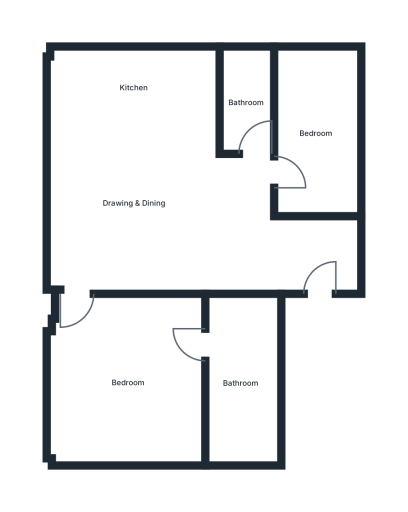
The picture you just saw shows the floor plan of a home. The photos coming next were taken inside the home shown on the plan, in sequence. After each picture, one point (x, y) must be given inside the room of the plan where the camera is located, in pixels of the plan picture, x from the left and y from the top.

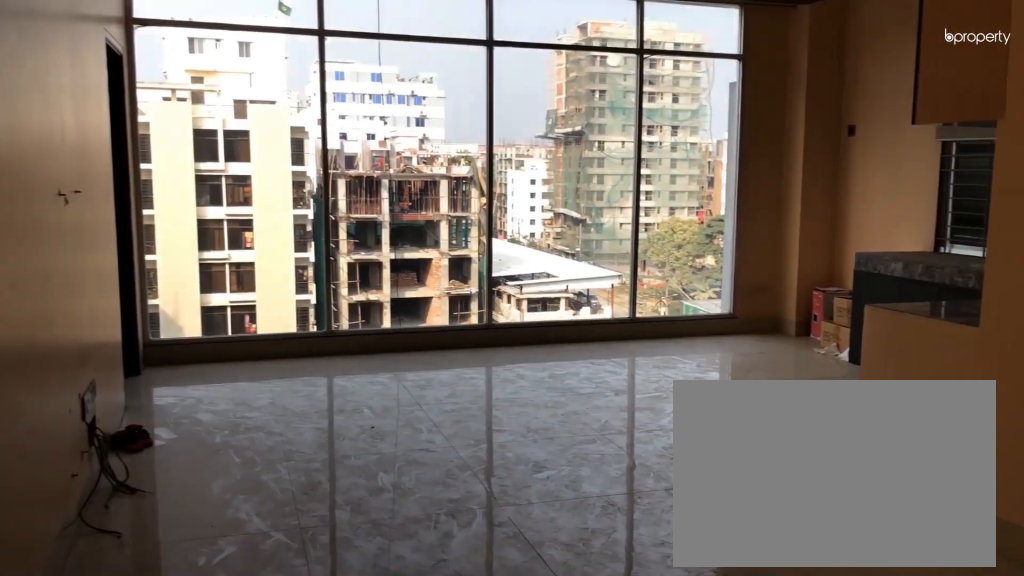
(274, 258)
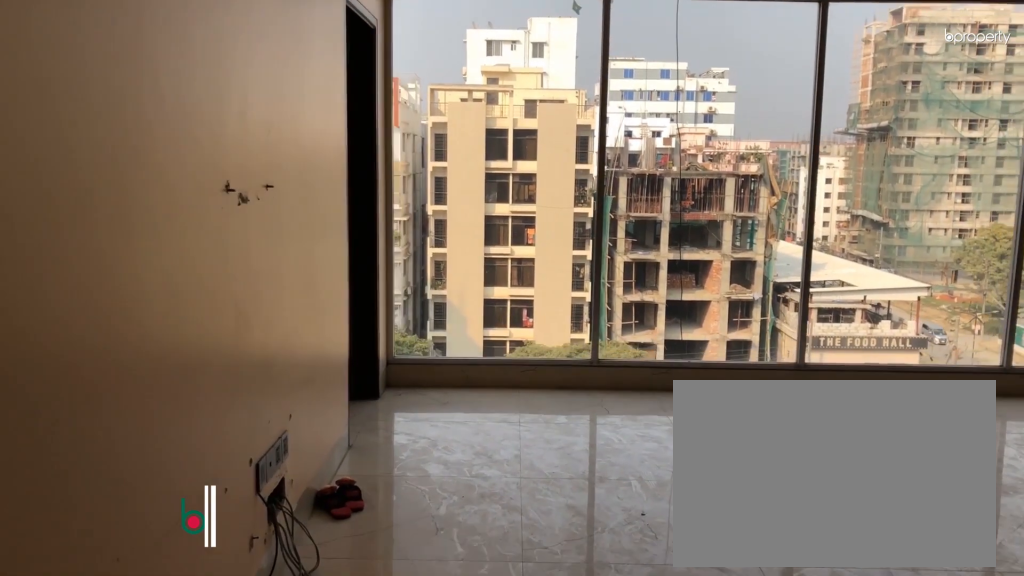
(134, 205)
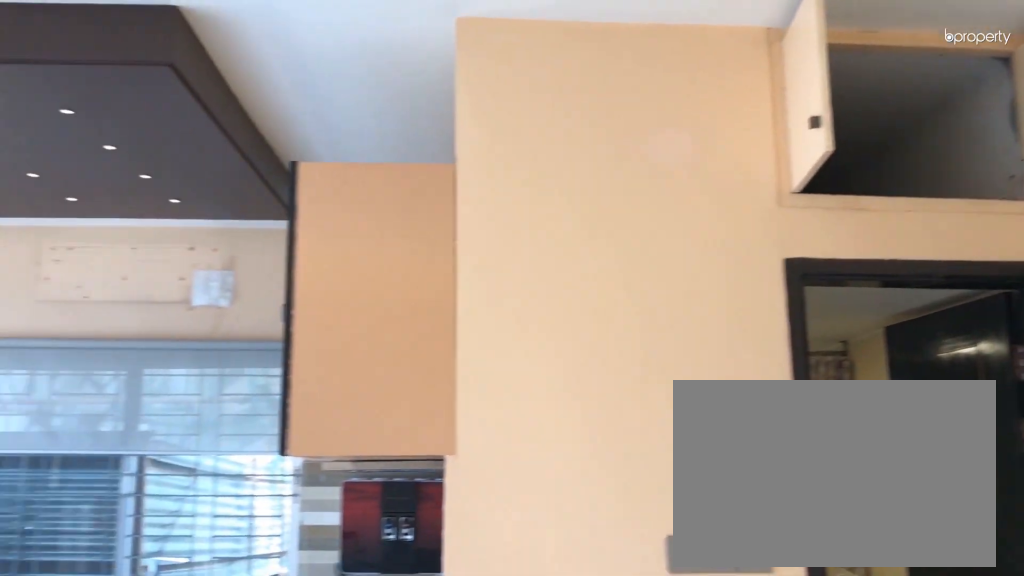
(134, 205)
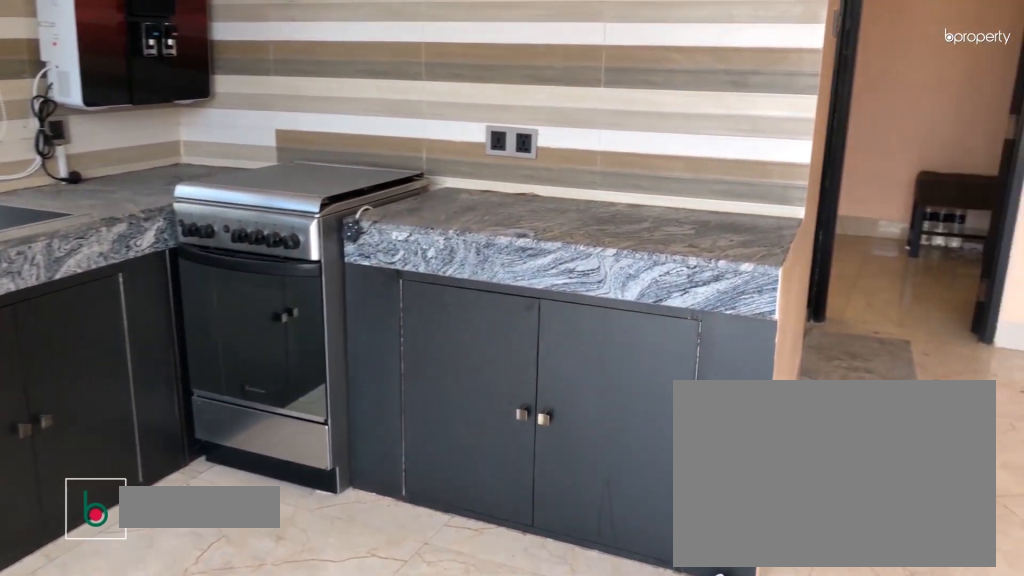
(134, 86)
